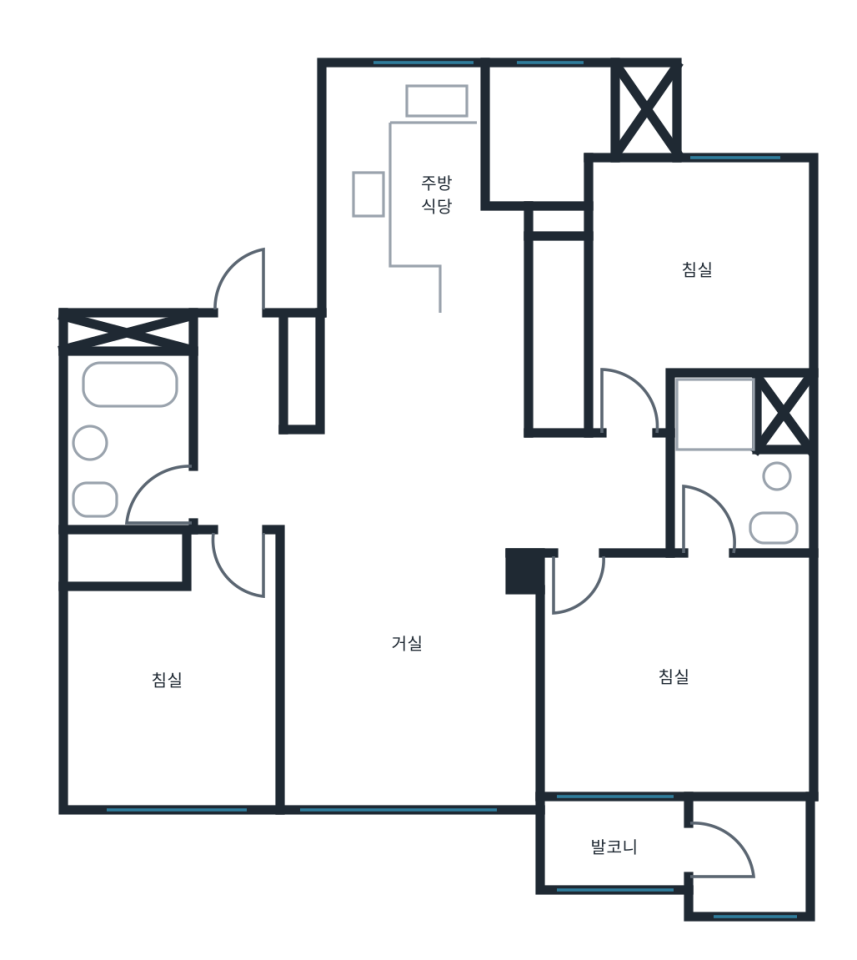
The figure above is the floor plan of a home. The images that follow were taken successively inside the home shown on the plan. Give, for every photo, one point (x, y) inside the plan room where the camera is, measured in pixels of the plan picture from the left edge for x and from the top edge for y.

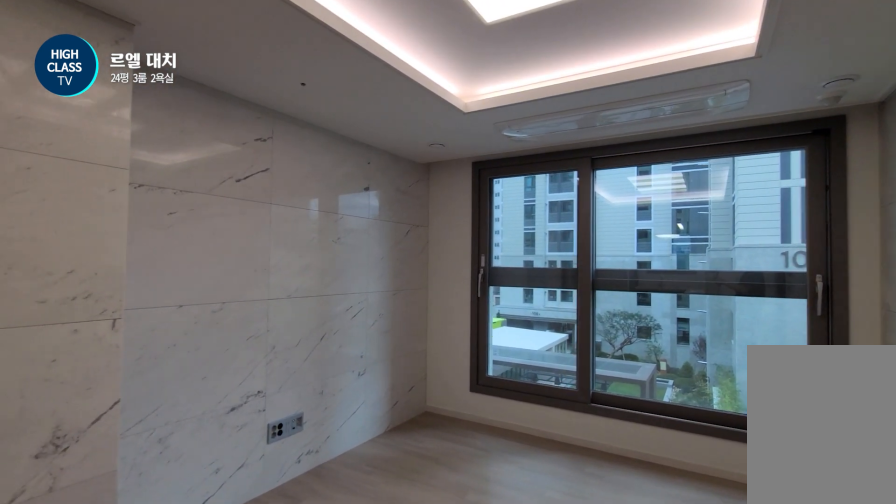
(408, 619)
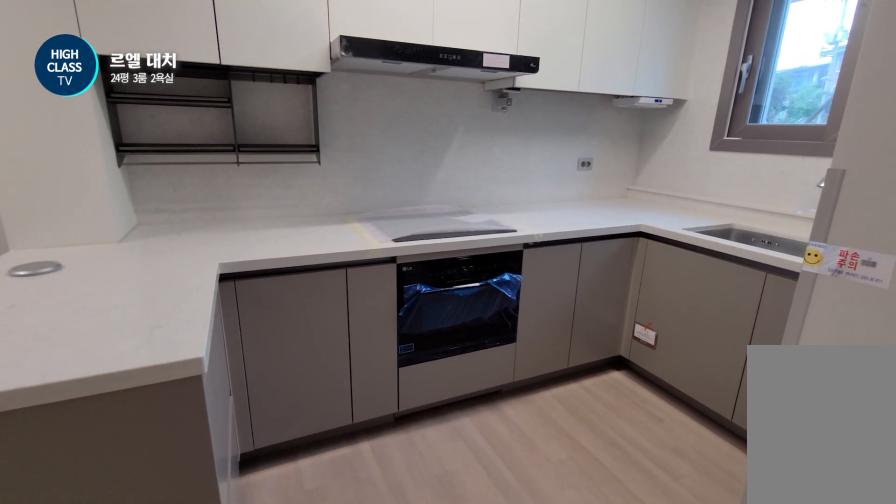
(437, 267)
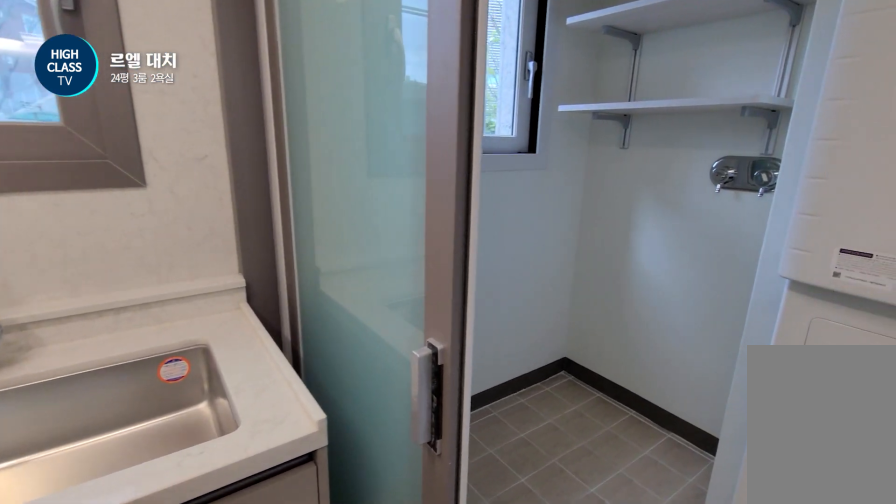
(437, 267)
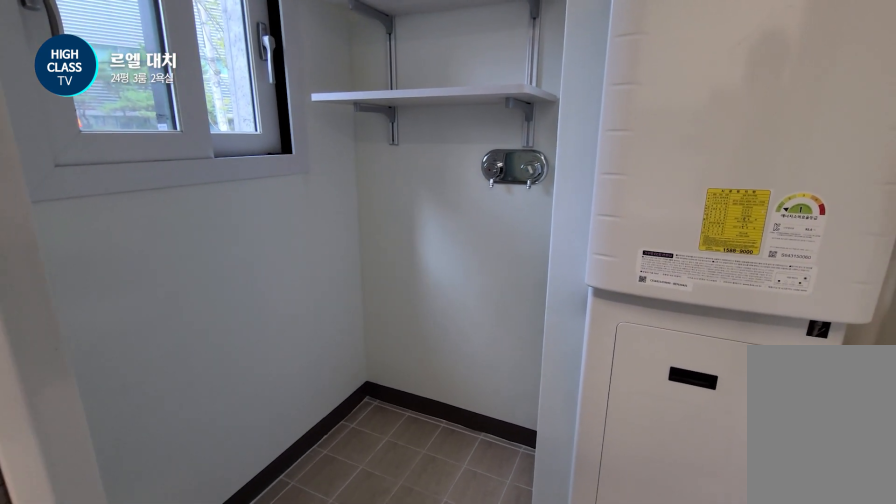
(548, 122)
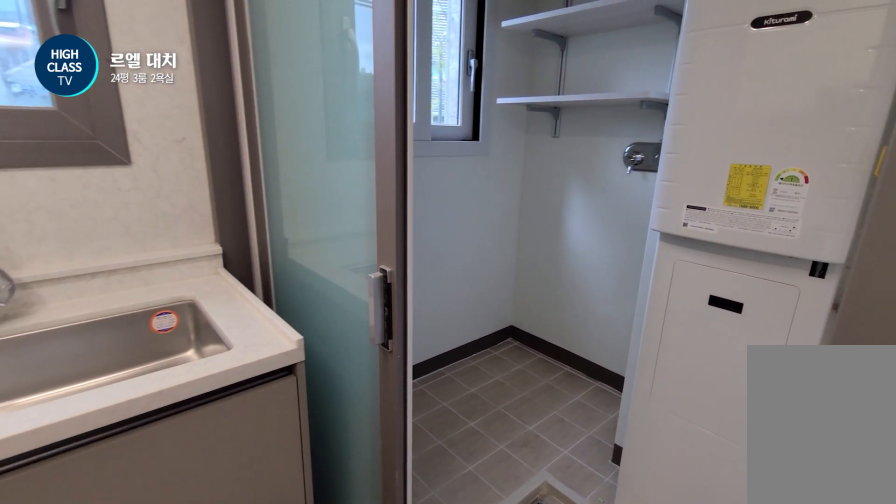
(438, 296)
